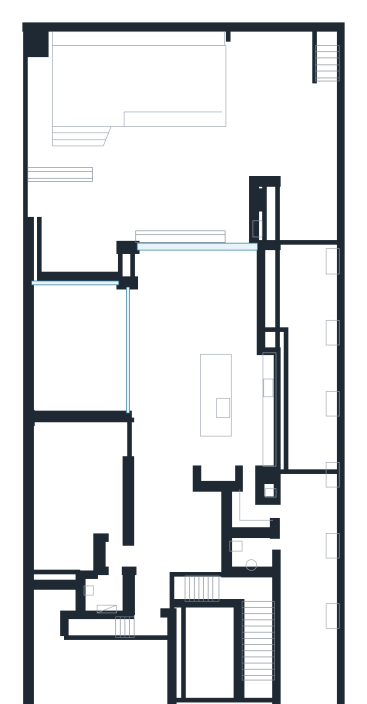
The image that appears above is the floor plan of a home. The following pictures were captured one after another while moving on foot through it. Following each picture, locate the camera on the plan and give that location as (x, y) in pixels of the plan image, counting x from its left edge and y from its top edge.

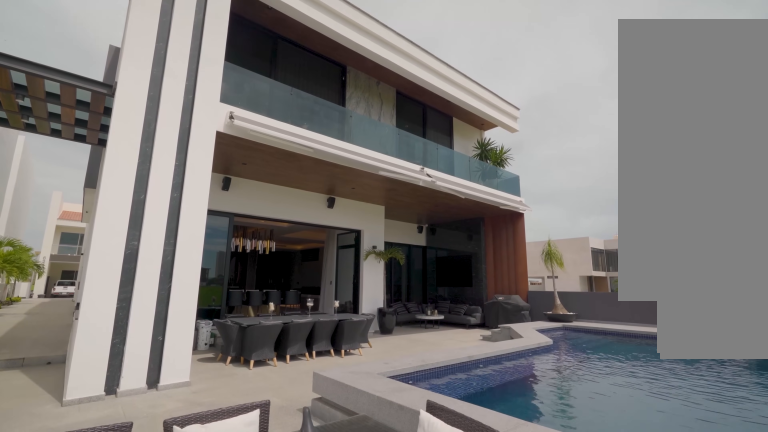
(290, 92)
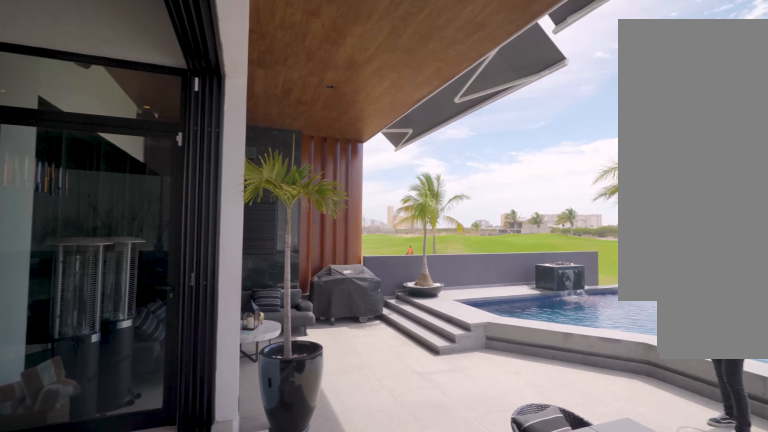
(179, 240)
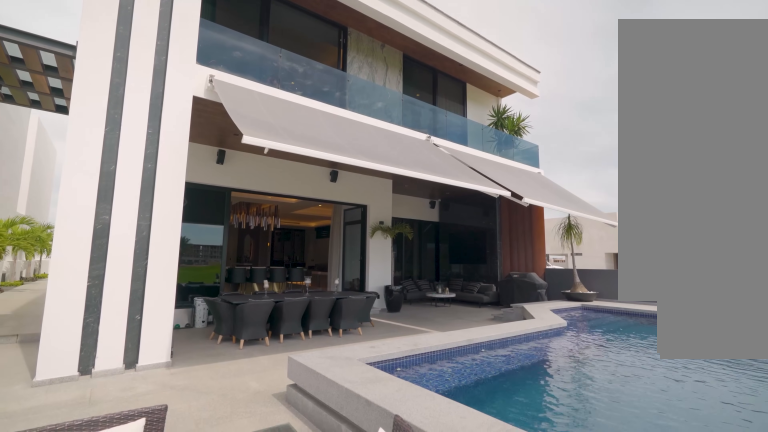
(255, 119)
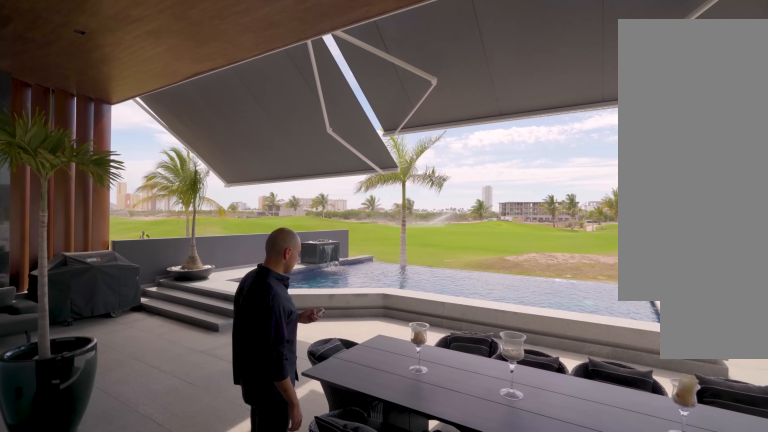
(183, 245)
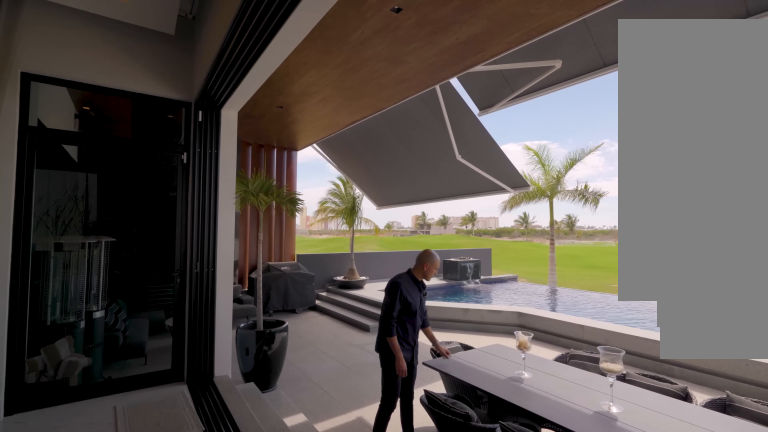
(226, 265)
